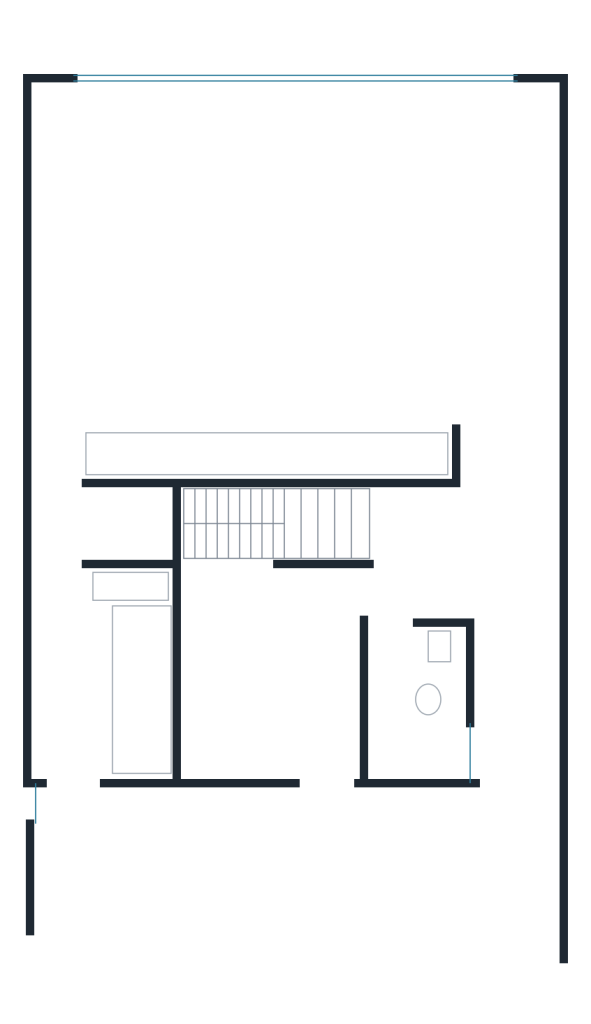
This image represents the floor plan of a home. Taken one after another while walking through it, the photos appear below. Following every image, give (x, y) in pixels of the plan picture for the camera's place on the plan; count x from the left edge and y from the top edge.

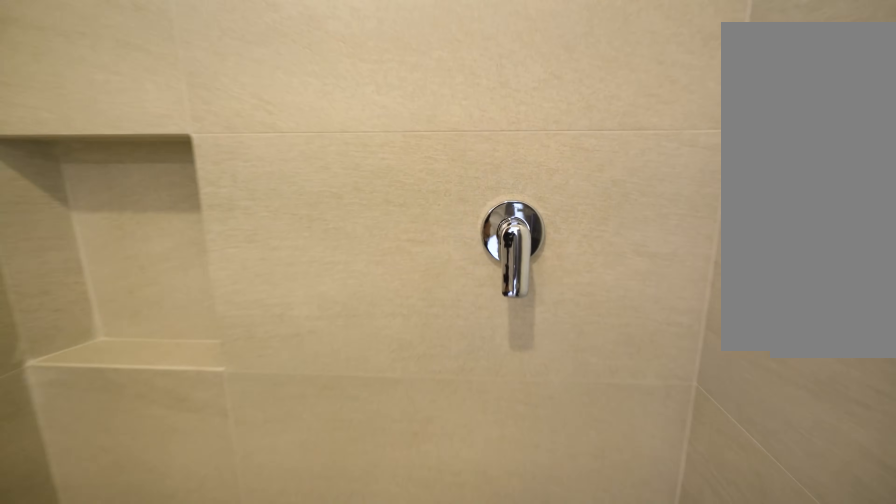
(401, 722)
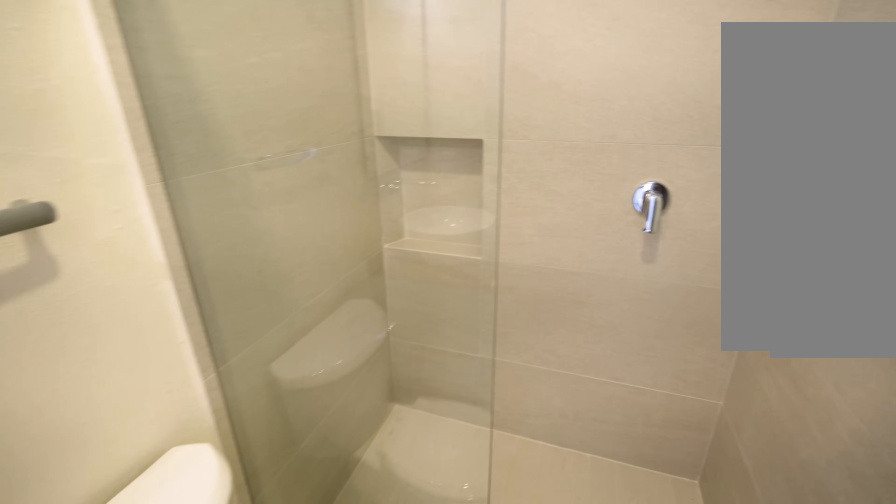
(405, 723)
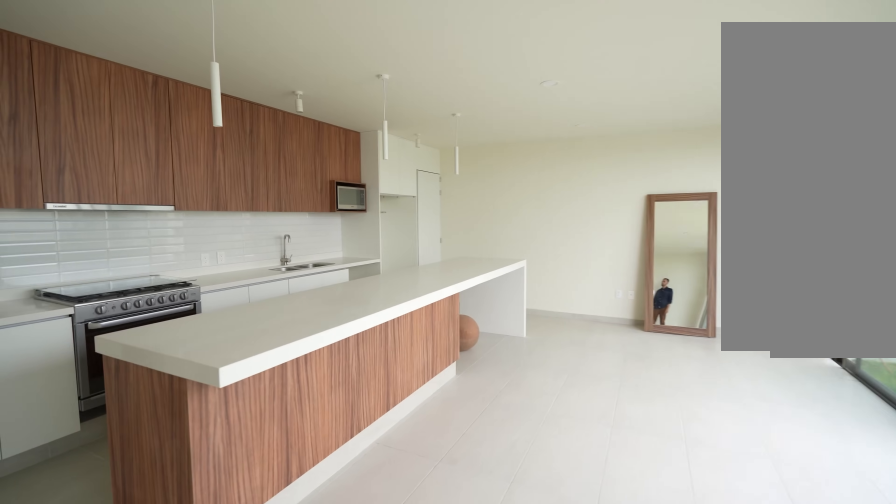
(514, 290)
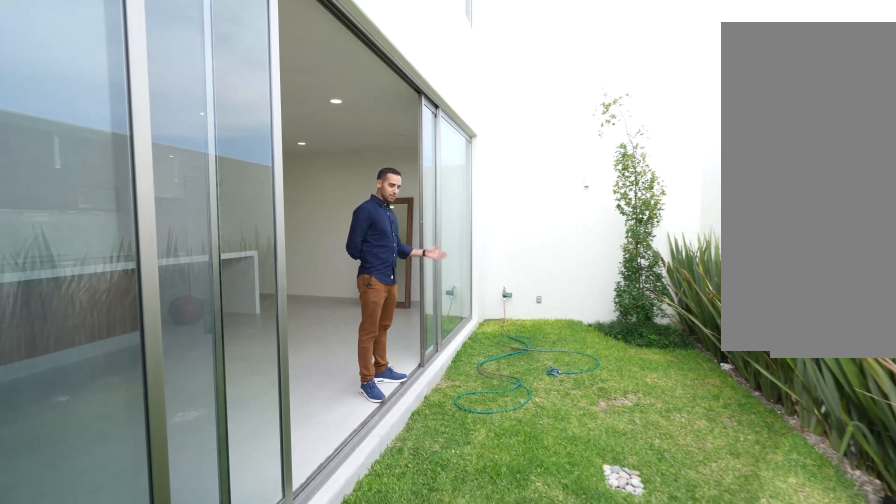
(380, 58)
